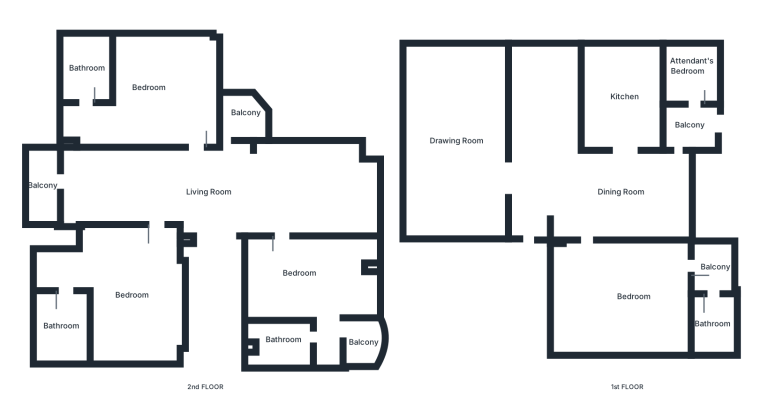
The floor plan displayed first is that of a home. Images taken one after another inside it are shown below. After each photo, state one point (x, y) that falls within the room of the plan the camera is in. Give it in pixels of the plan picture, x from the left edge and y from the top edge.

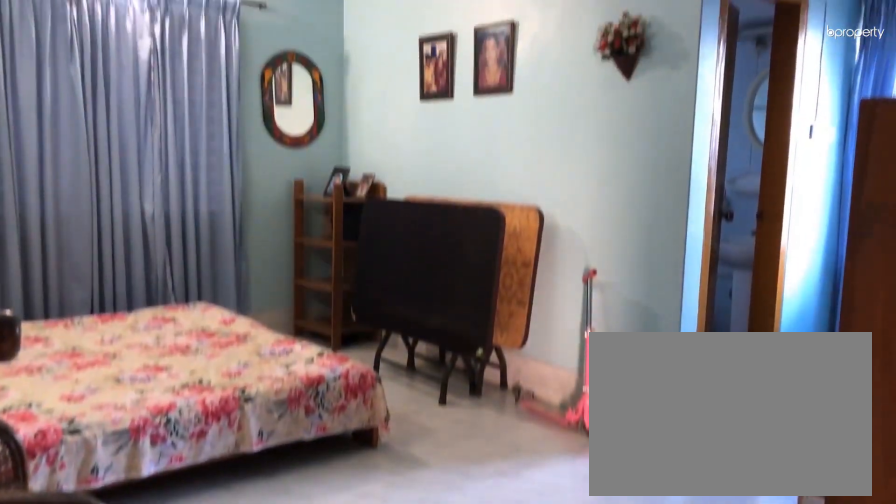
(136, 299)
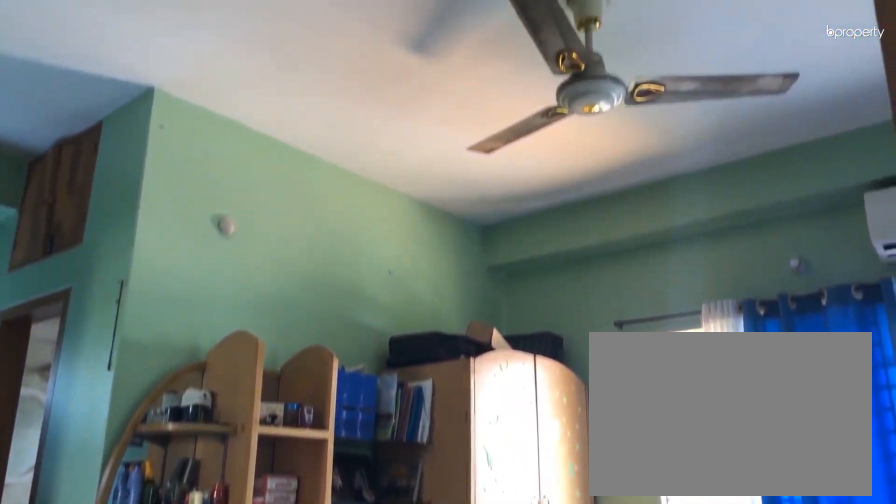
(147, 89)
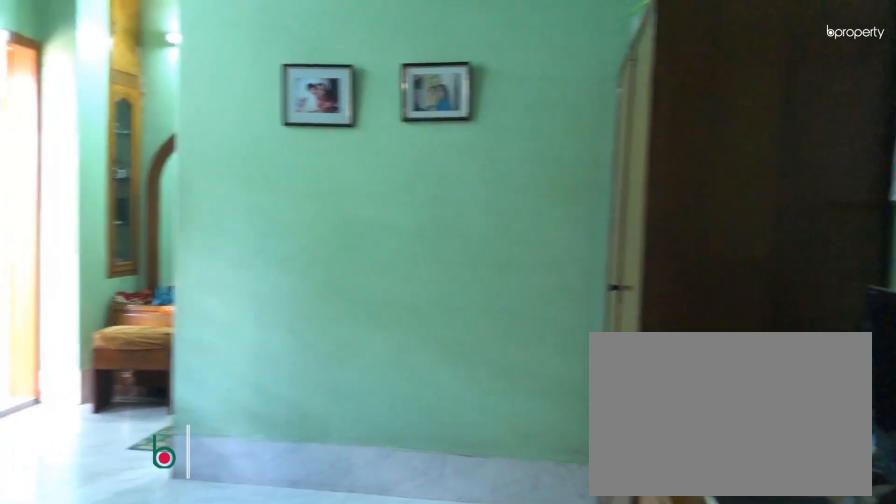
(301, 273)
